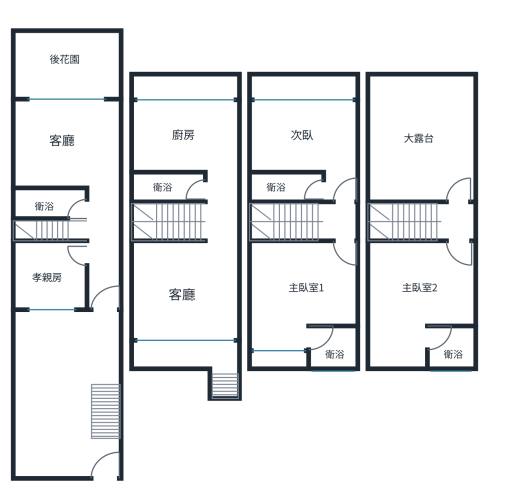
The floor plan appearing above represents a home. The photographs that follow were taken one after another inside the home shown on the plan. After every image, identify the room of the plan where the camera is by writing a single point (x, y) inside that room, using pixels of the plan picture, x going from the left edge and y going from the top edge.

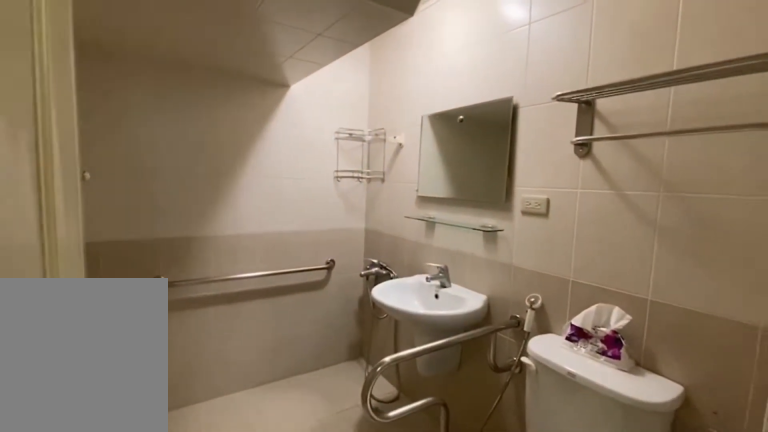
(53, 194)
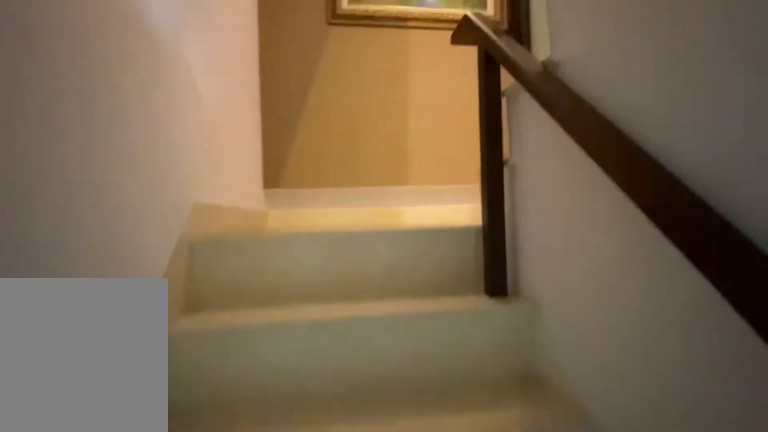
(54, 229)
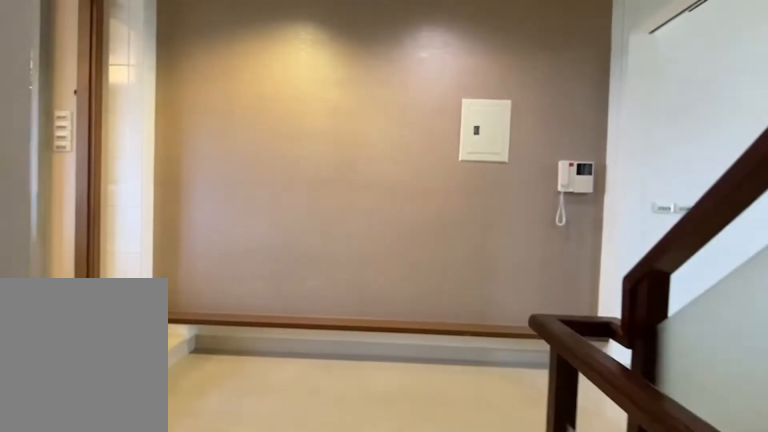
(175, 211)
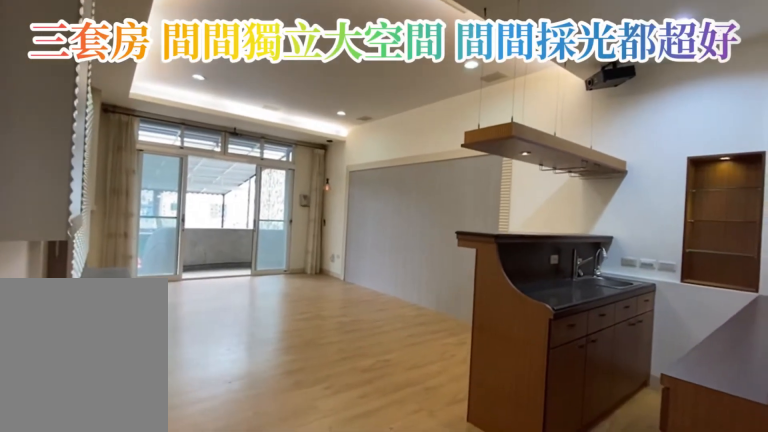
(190, 294)
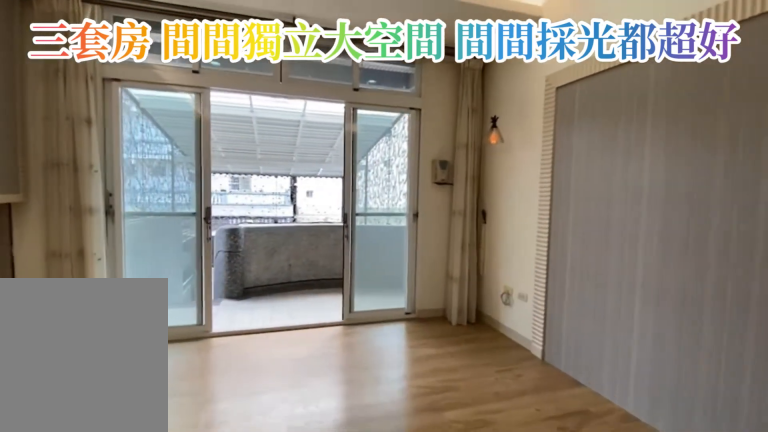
(190, 295)
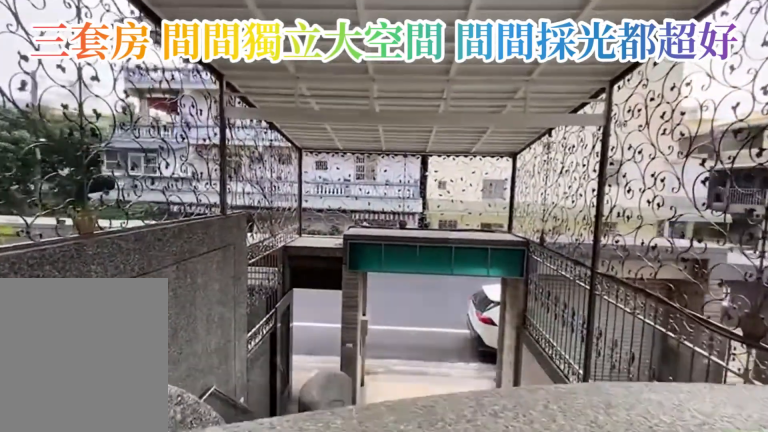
(219, 357)
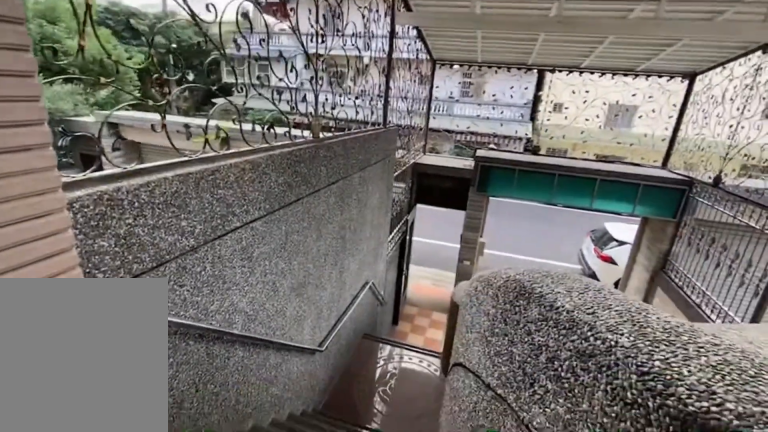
(220, 358)
